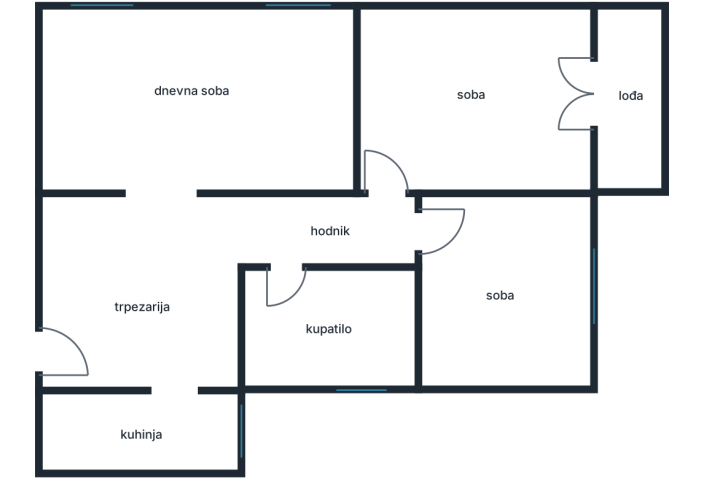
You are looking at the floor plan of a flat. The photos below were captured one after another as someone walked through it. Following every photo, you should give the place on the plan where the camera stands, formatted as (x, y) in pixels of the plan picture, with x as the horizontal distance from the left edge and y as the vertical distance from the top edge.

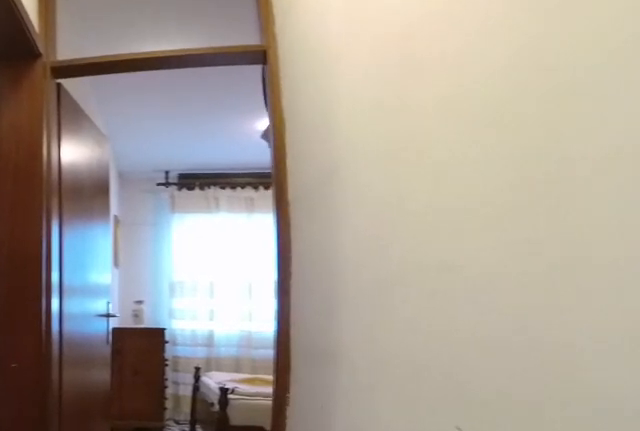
(294, 236)
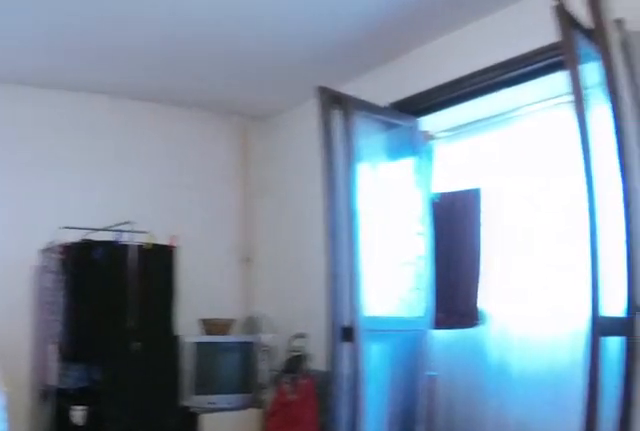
(382, 204)
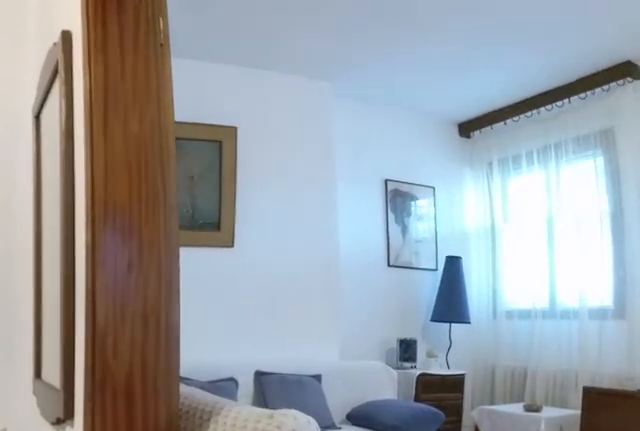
(212, 225)
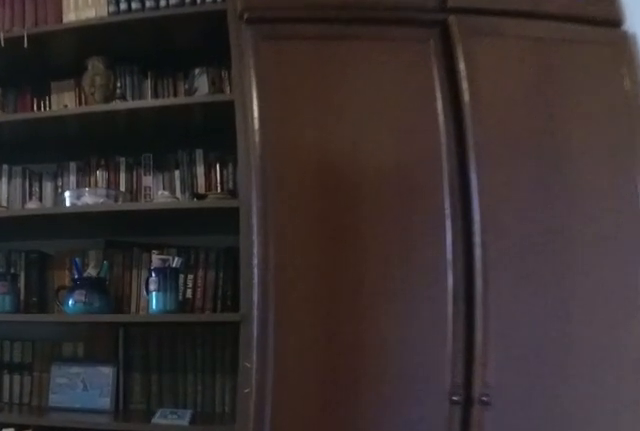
(257, 171)
